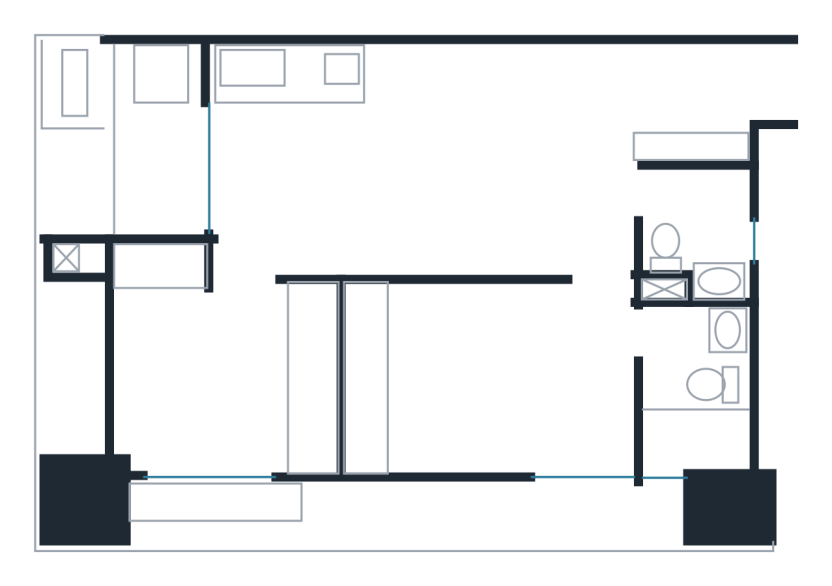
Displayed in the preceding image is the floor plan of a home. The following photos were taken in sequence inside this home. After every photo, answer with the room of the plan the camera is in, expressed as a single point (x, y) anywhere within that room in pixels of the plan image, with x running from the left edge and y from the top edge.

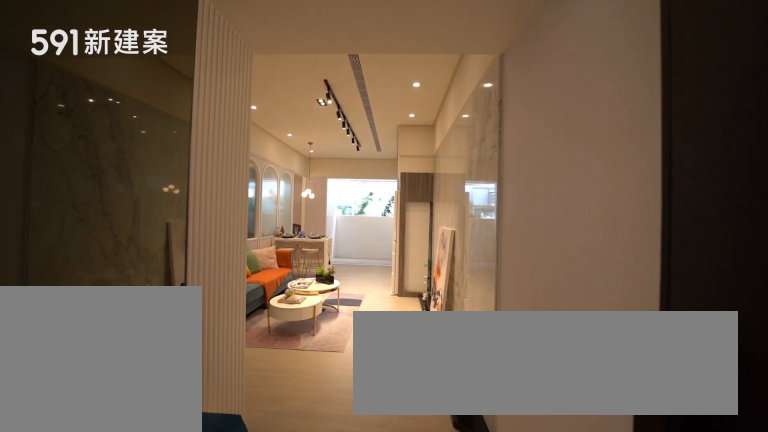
(703, 86)
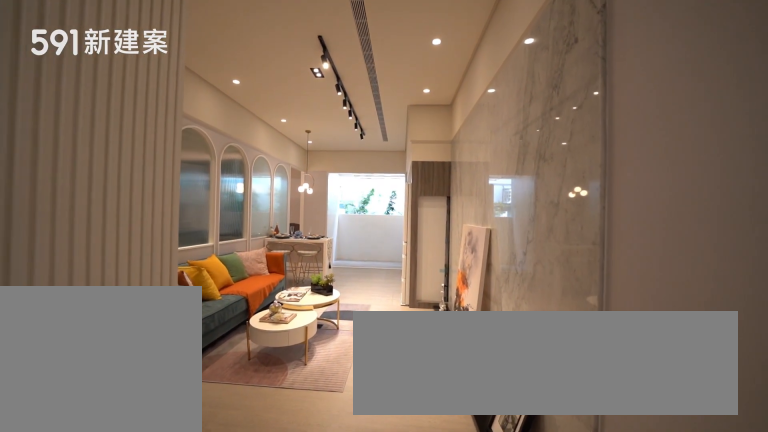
(703, 86)
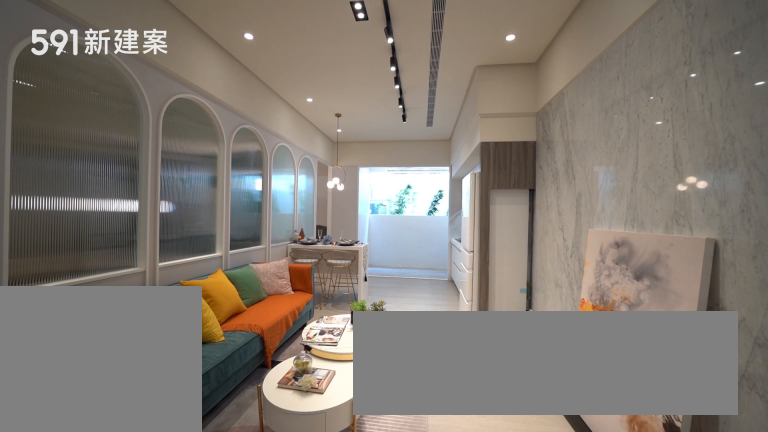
(485, 162)
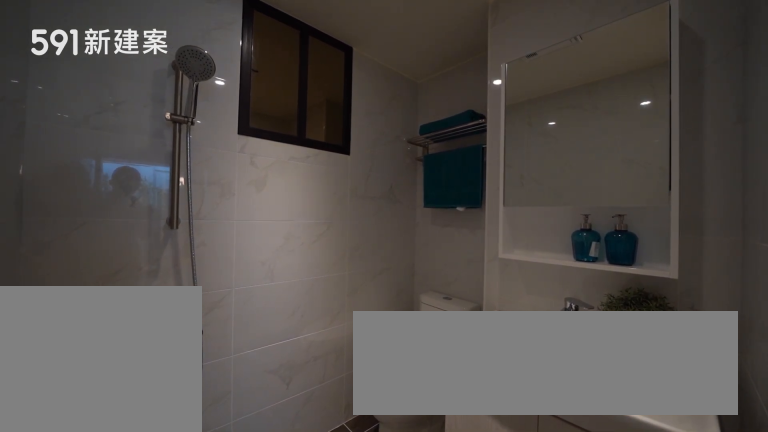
(697, 229)
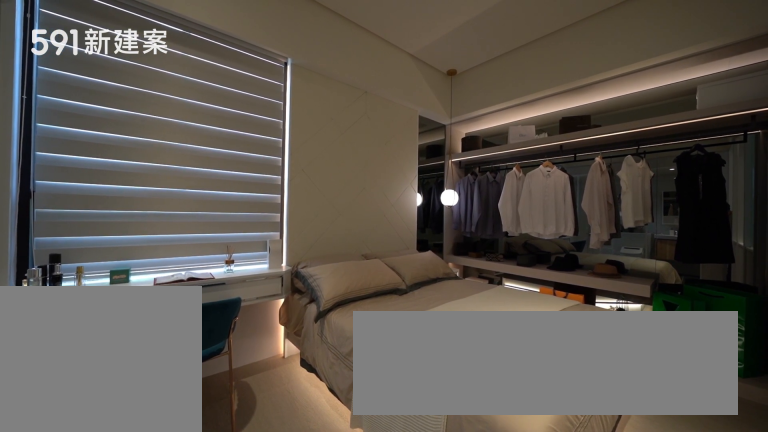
(487, 378)
